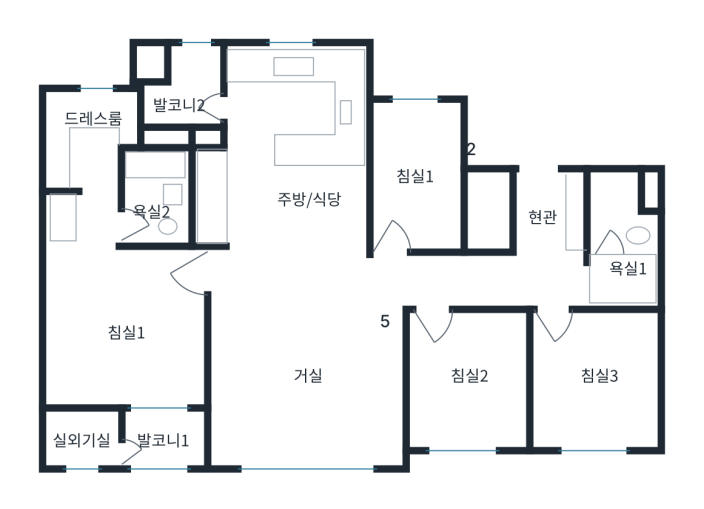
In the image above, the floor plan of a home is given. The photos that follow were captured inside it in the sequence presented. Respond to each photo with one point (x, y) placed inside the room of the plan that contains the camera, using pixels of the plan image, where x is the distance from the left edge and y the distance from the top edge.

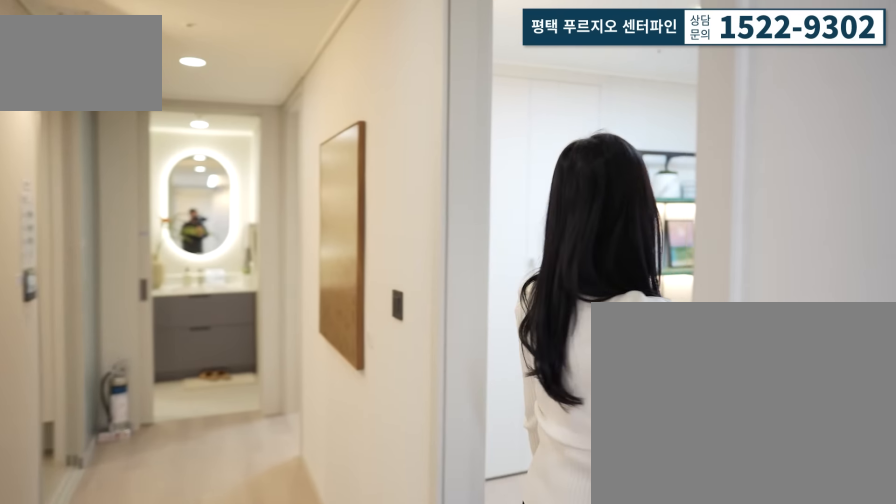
(471, 396)
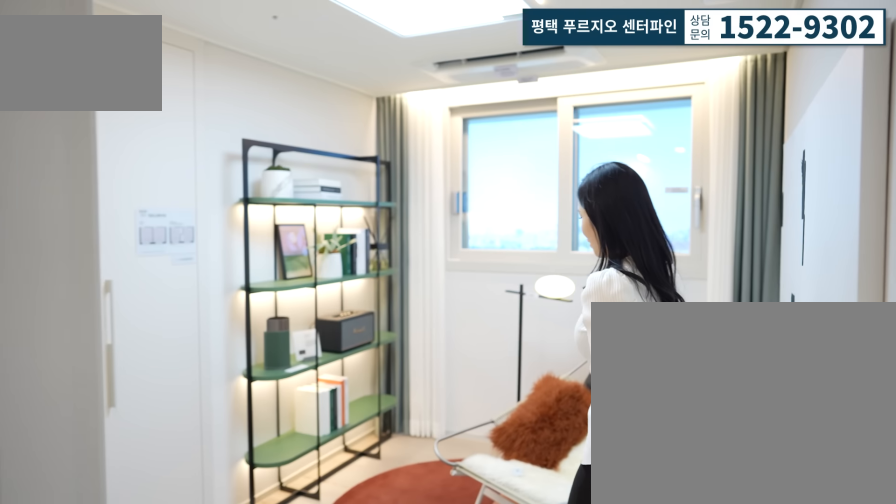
(472, 396)
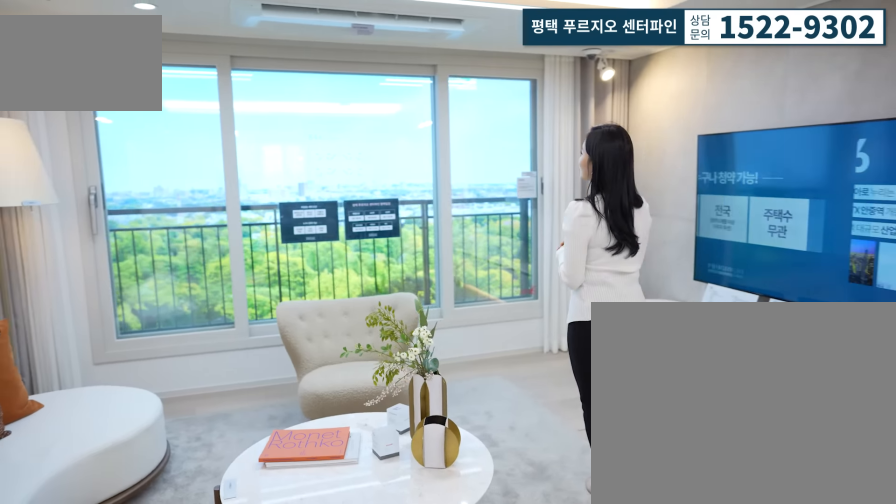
(301, 392)
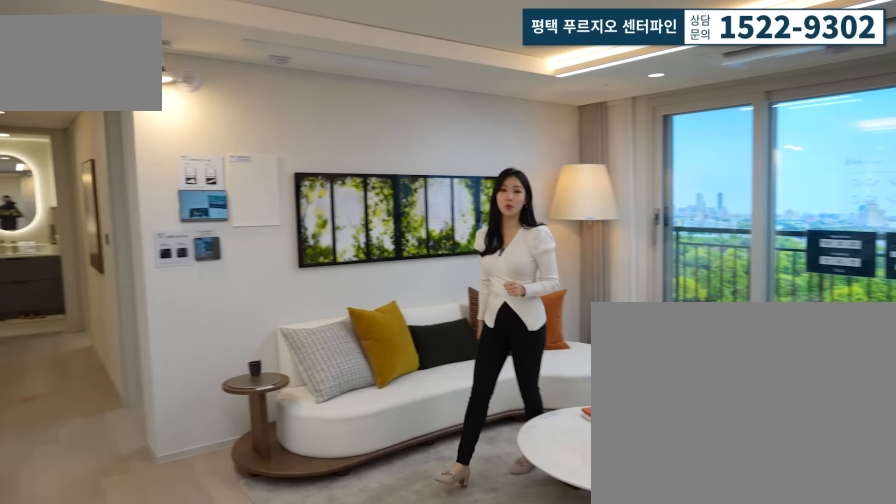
(302, 376)
